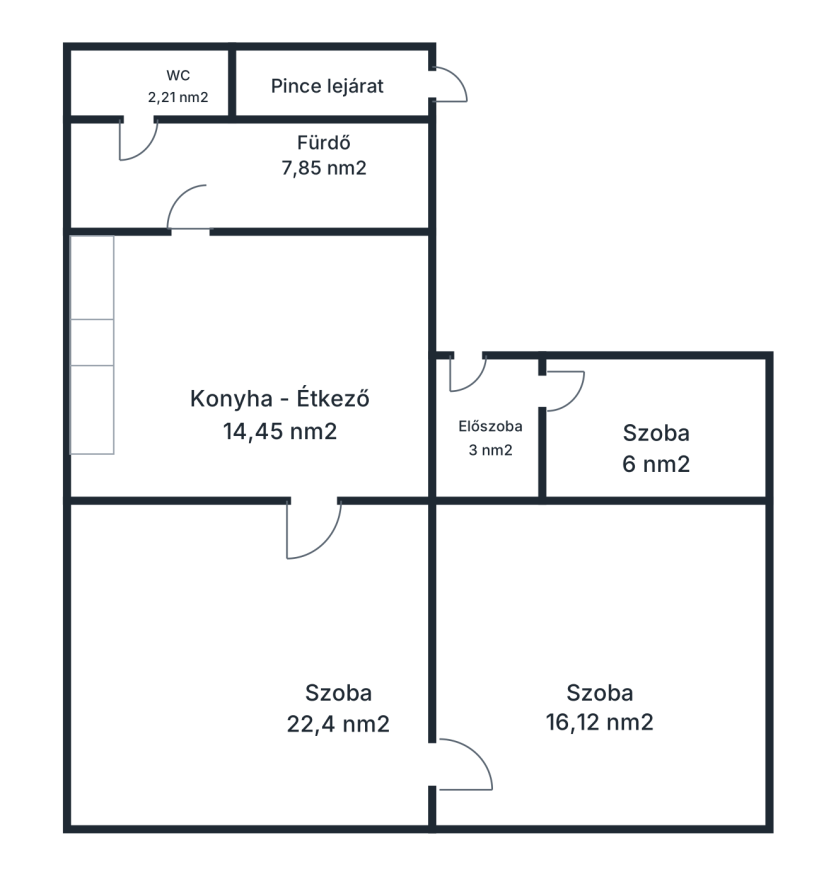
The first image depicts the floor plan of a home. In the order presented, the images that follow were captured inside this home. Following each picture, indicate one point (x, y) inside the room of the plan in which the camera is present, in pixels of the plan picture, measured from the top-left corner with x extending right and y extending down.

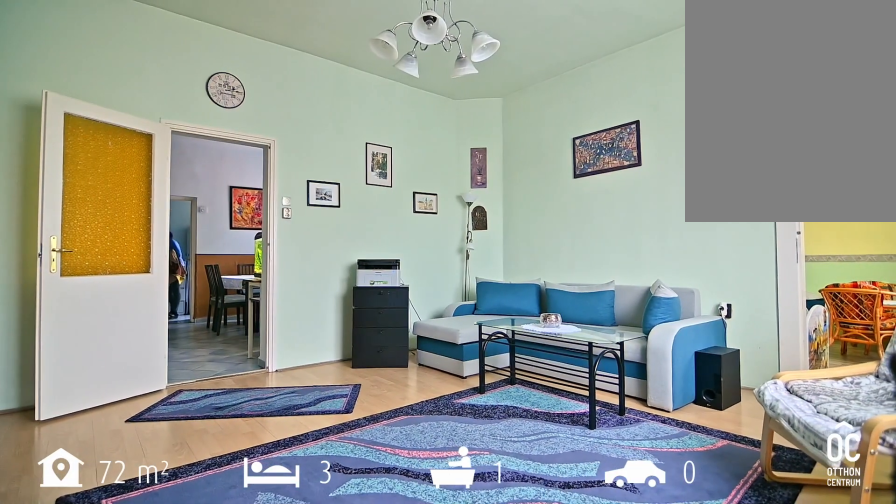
(251, 669)
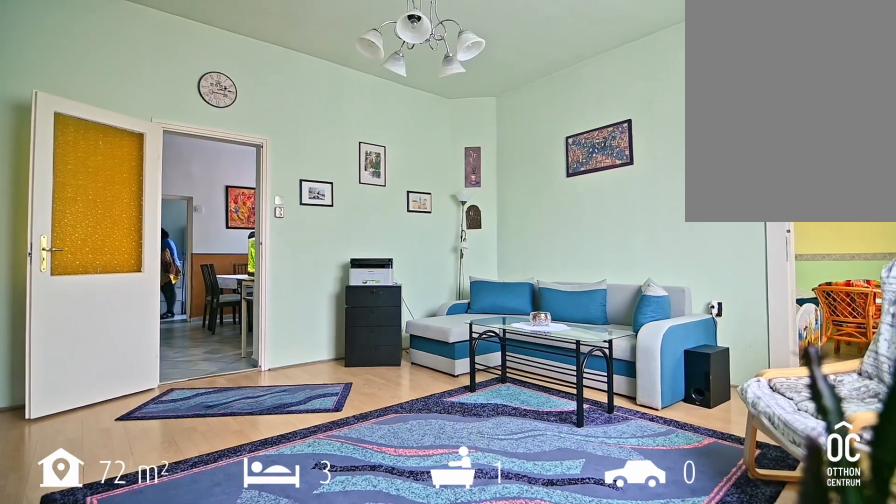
(251, 669)
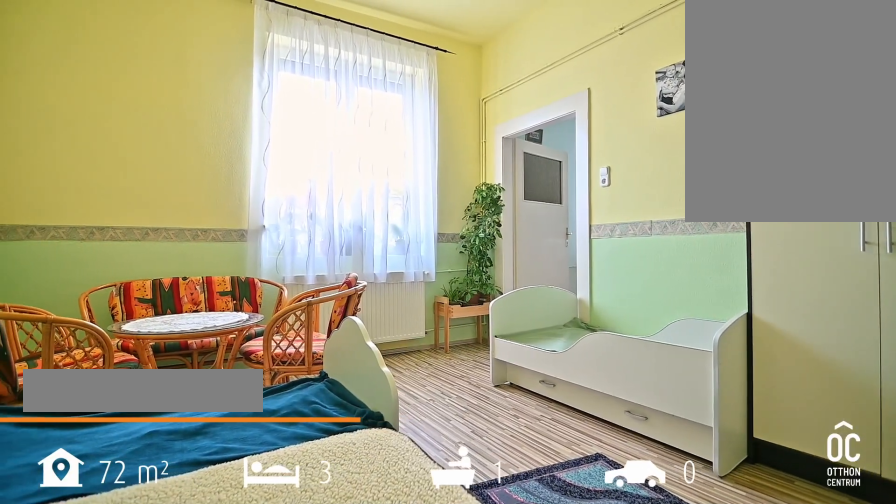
(609, 672)
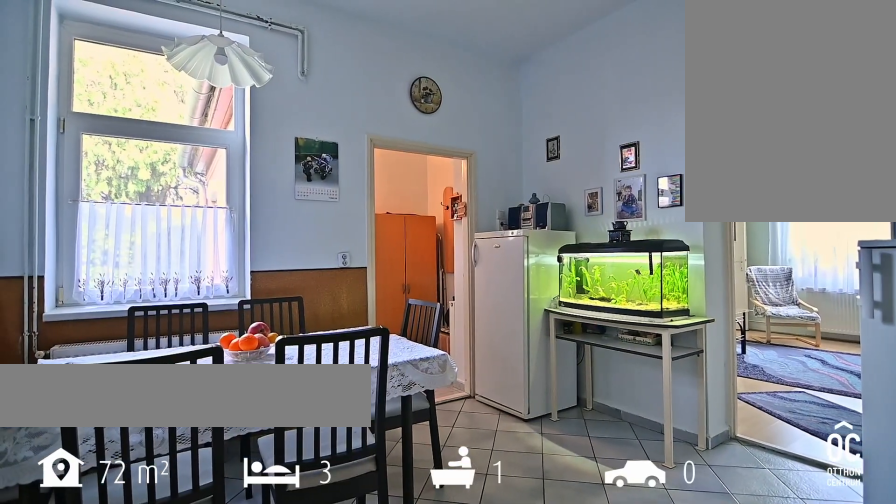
(254, 370)
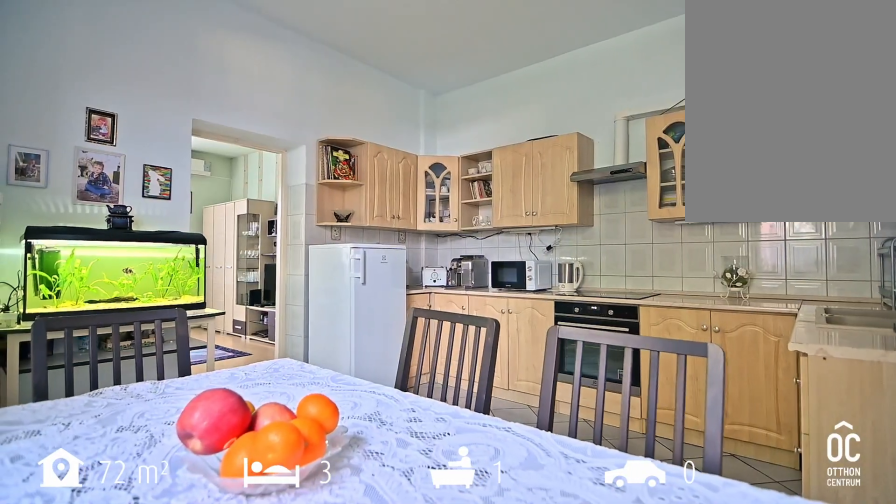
(254, 370)
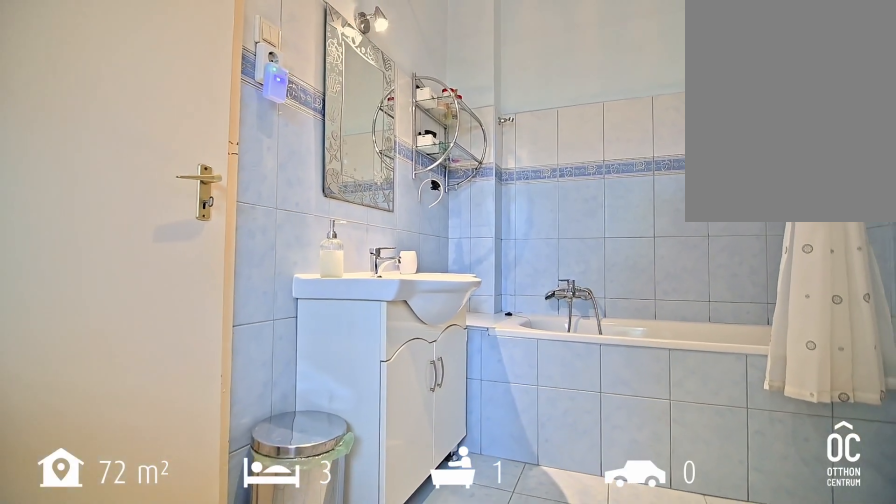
(244, 175)
